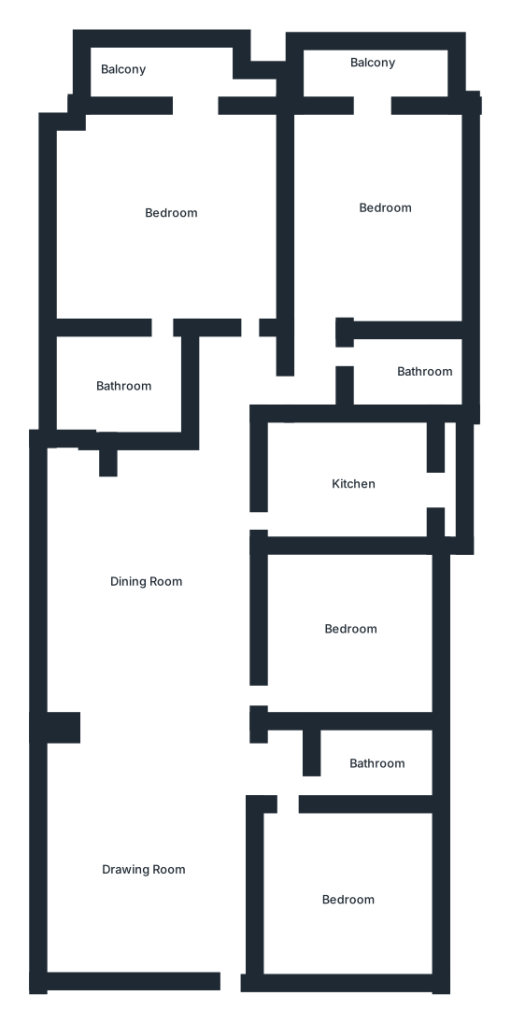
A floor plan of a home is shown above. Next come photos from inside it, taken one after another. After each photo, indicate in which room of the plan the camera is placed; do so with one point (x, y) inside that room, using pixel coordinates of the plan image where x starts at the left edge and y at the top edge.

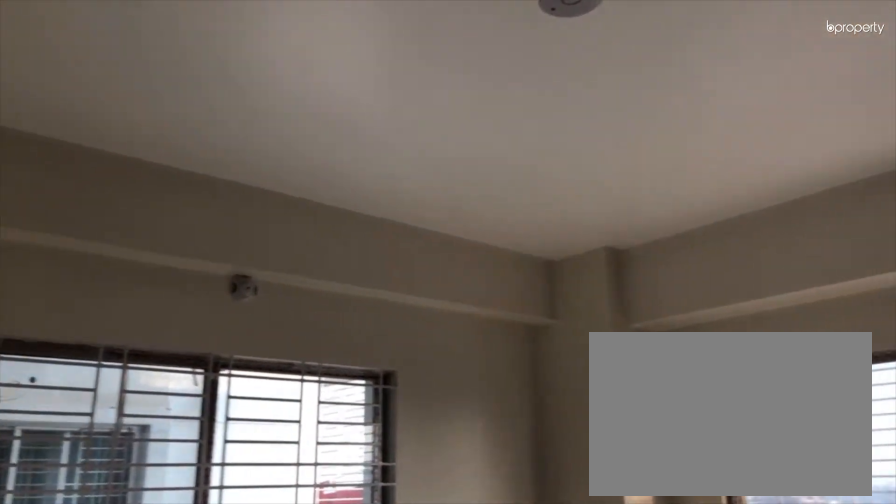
(171, 209)
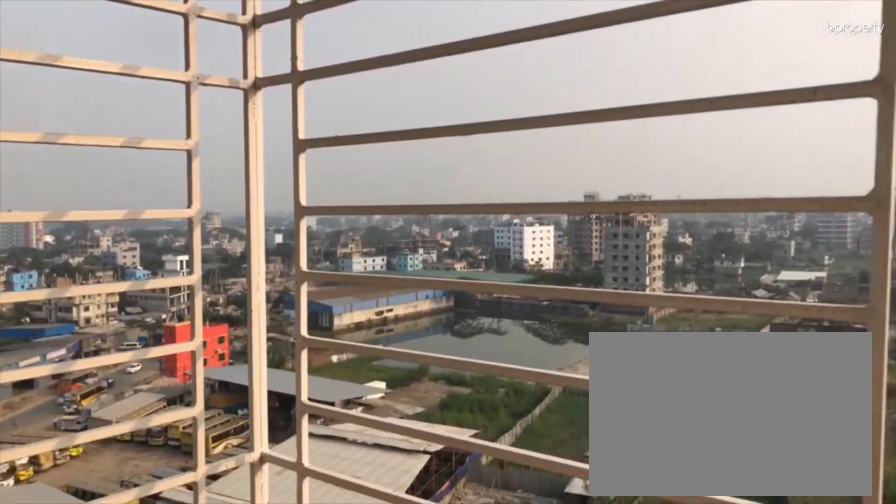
(158, 68)
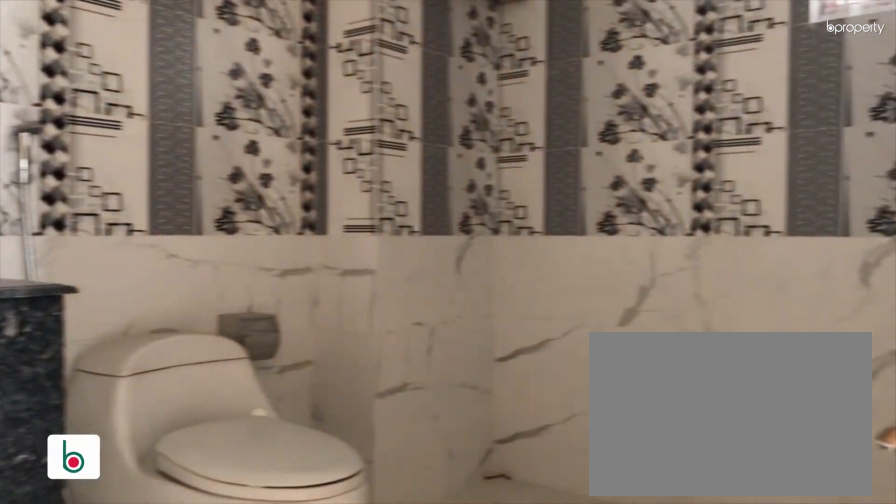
(120, 385)
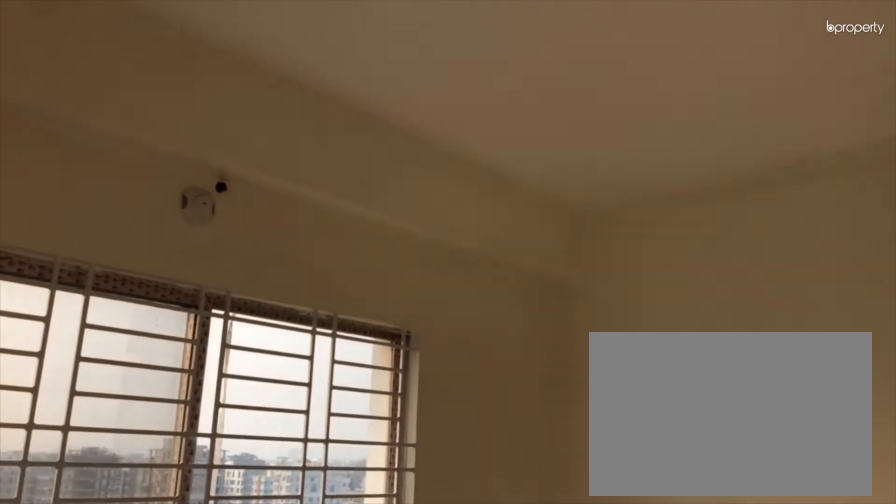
(380, 205)
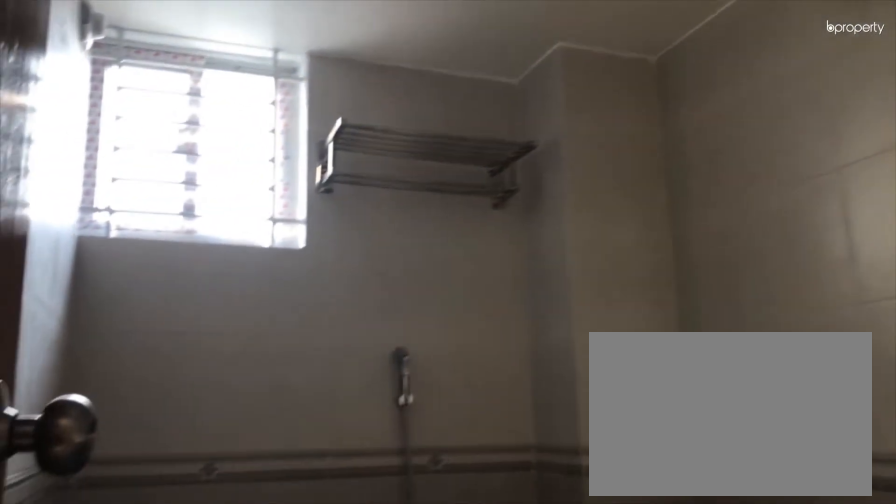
(405, 375)
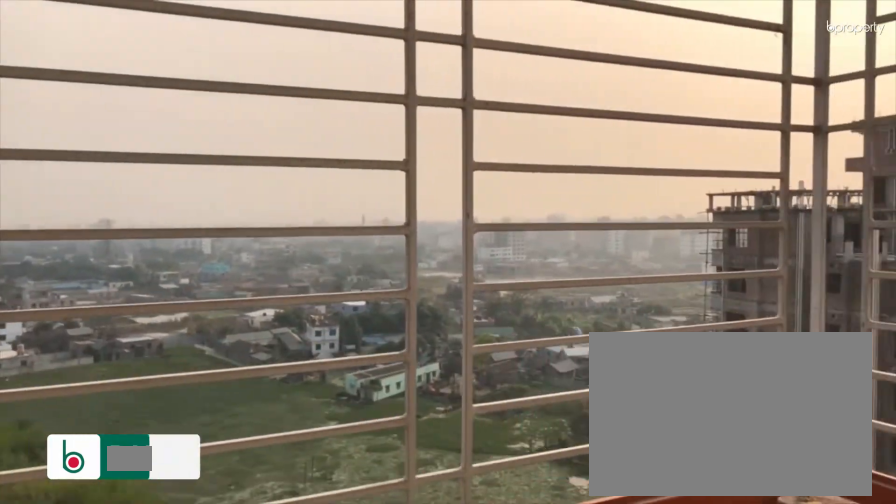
(368, 70)
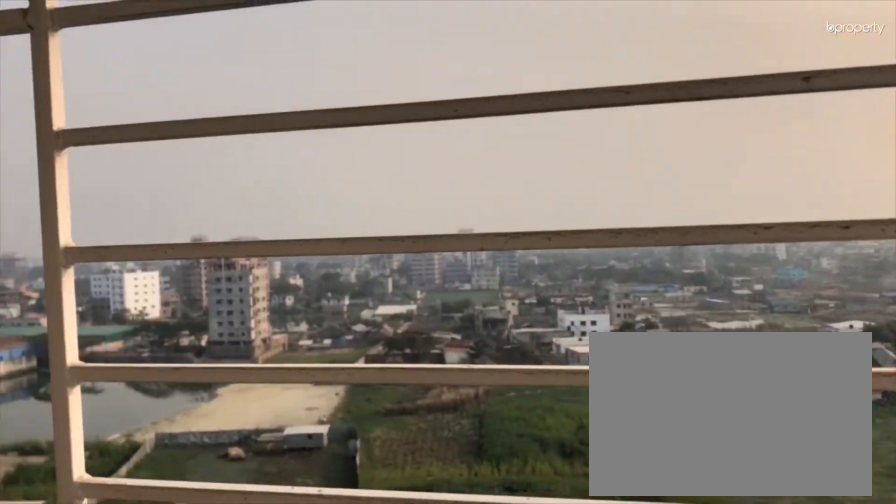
(368, 70)
